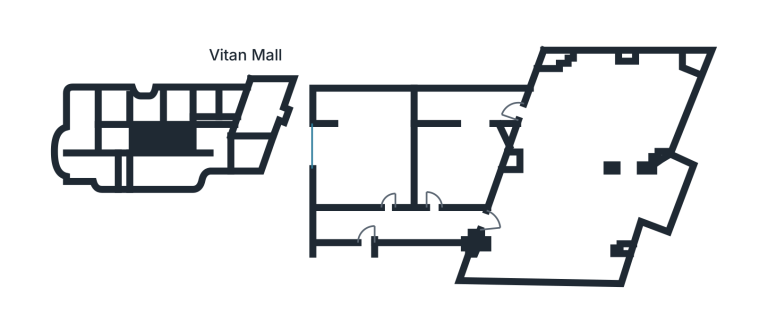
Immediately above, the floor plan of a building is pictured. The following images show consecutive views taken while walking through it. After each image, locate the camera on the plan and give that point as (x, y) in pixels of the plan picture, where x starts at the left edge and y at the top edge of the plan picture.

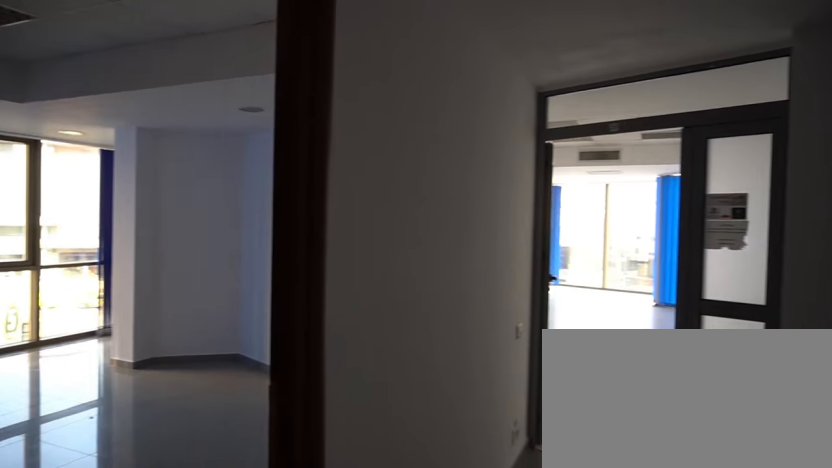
(432, 238)
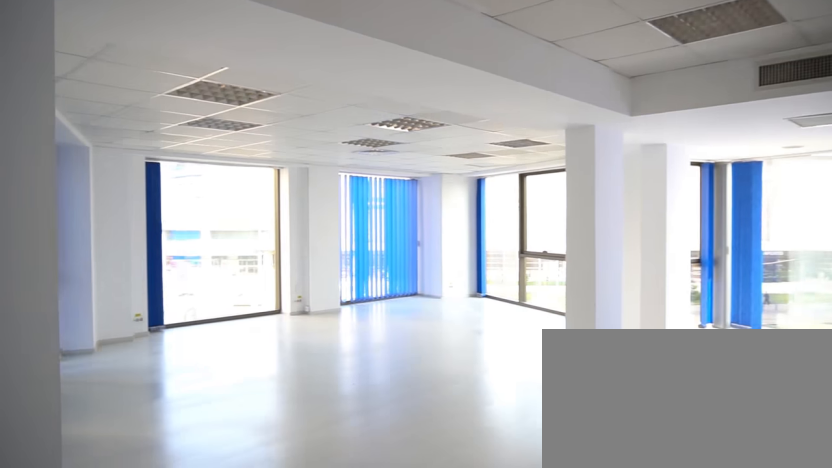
(500, 236)
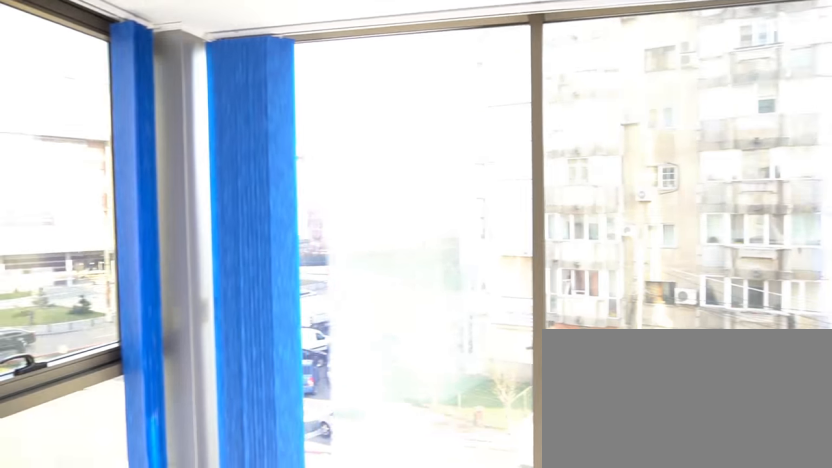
(648, 180)
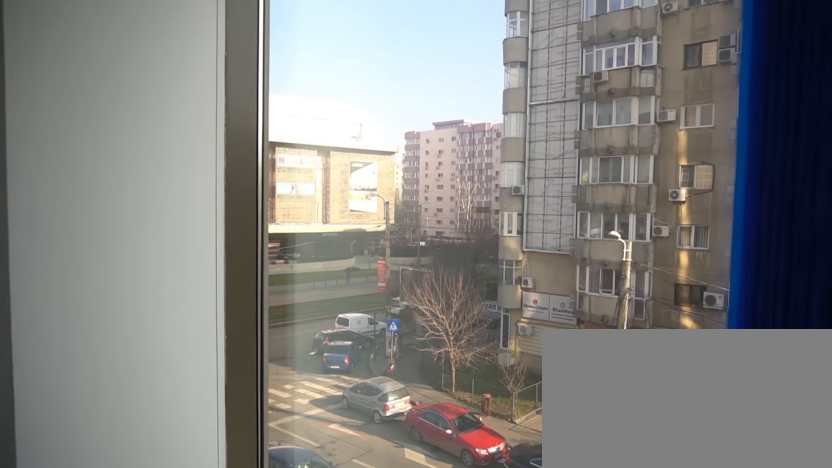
(580, 269)
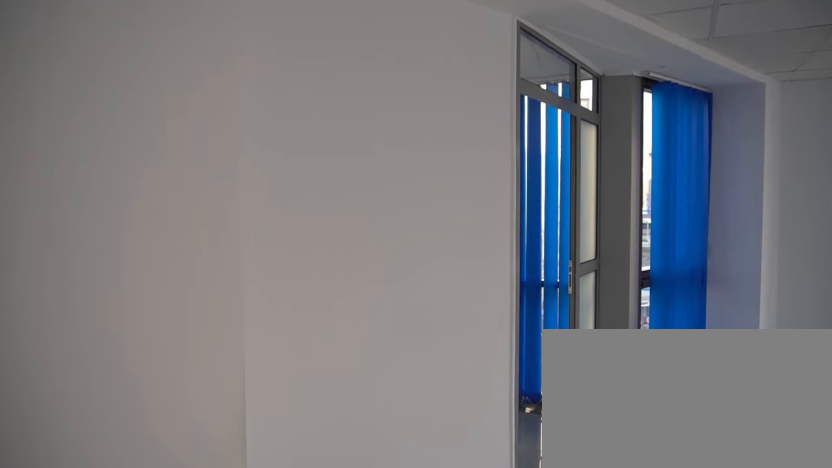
(526, 165)
